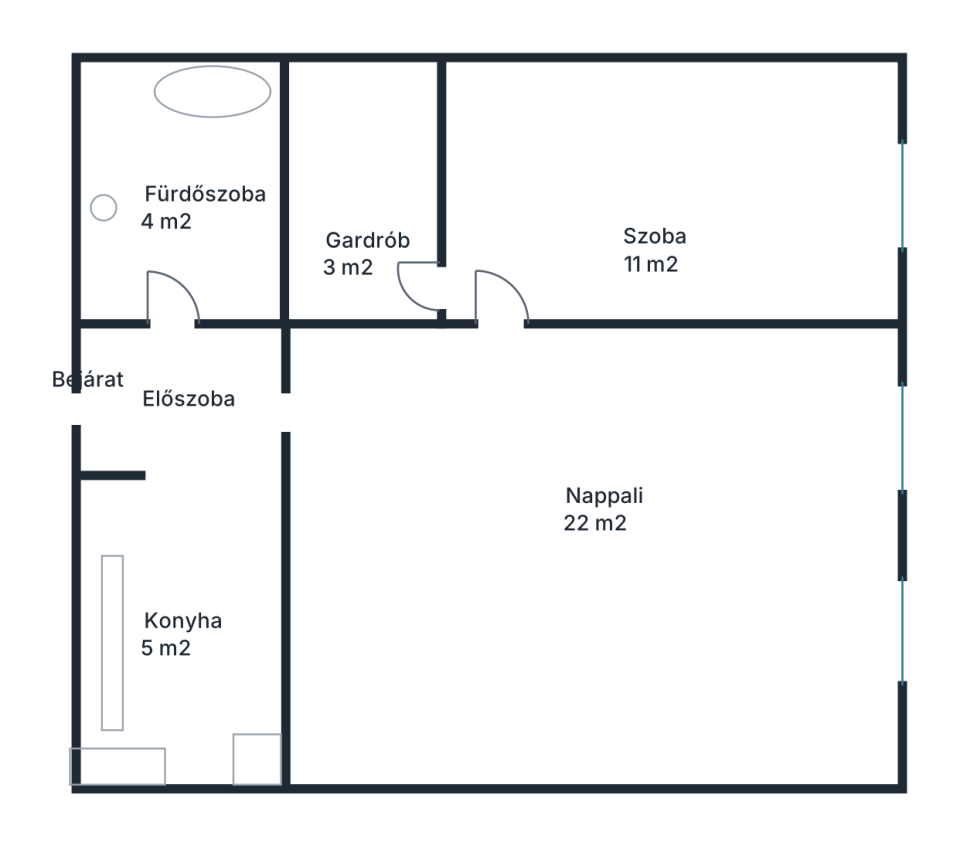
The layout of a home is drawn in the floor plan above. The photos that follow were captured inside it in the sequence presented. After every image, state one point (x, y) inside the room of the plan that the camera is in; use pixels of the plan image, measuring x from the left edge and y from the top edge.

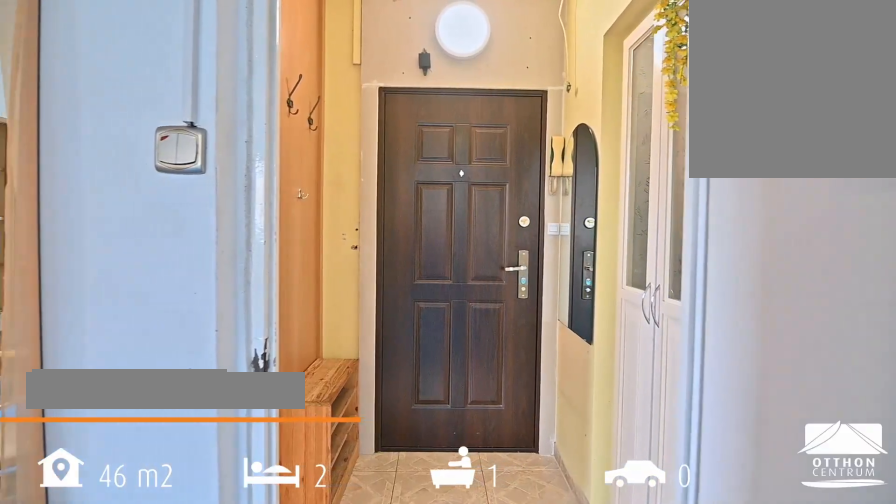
(181, 404)
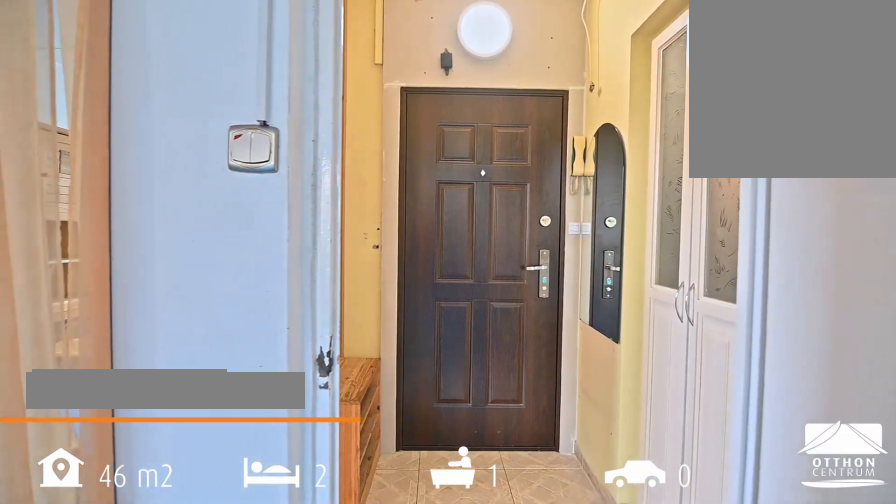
(181, 404)
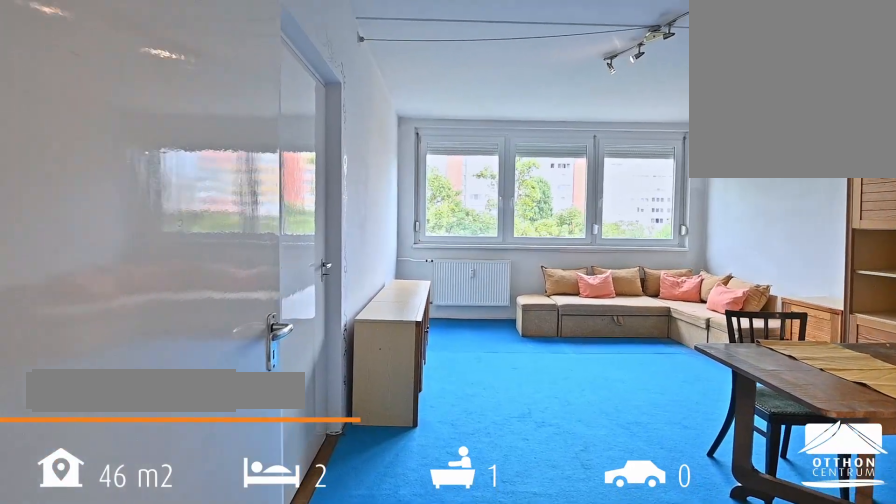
(610, 437)
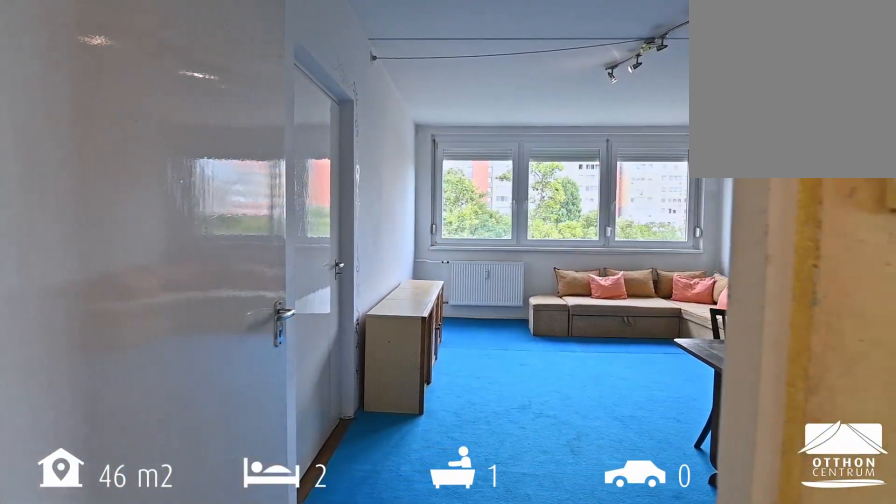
(610, 437)
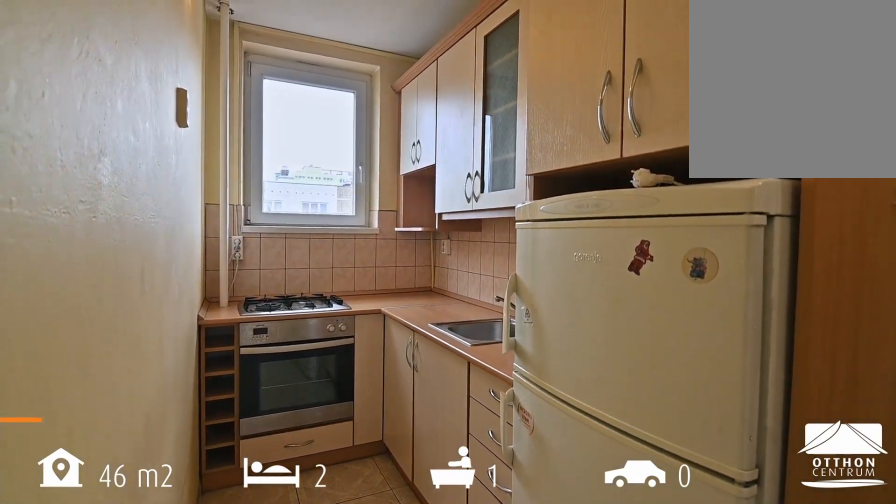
(181, 547)
